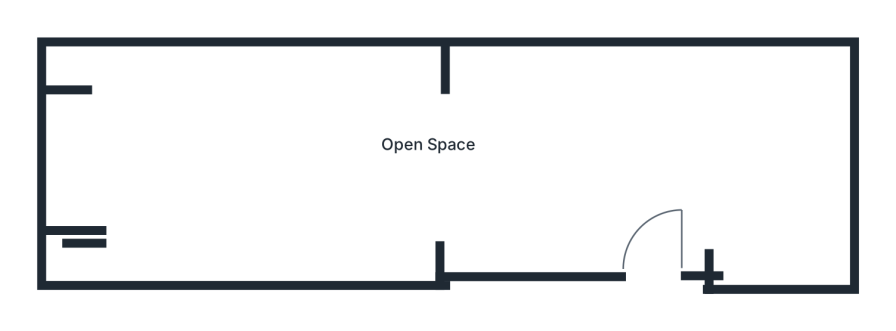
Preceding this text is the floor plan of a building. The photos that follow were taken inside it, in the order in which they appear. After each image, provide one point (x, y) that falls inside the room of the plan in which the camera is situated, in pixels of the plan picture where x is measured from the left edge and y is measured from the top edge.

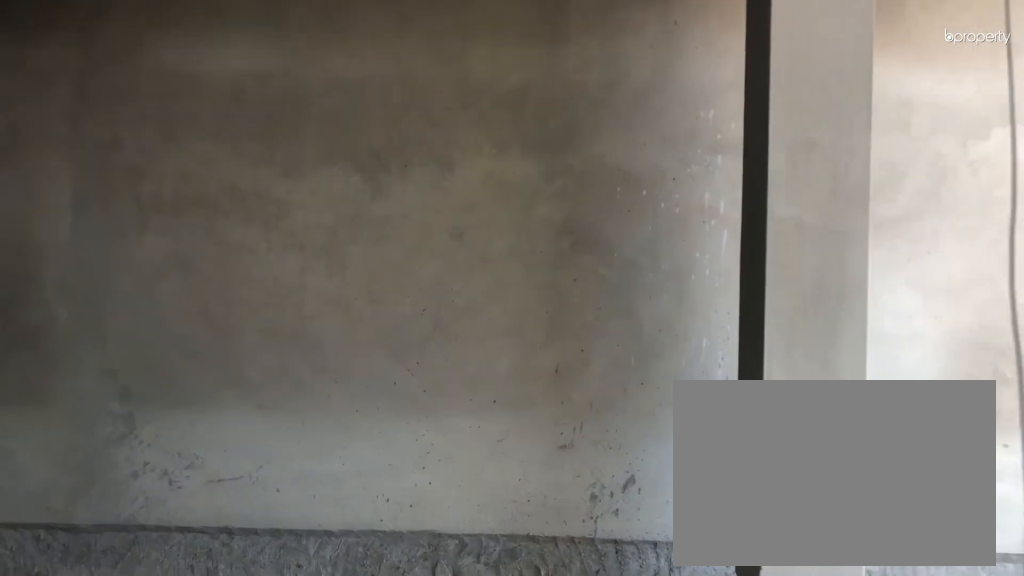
(654, 243)
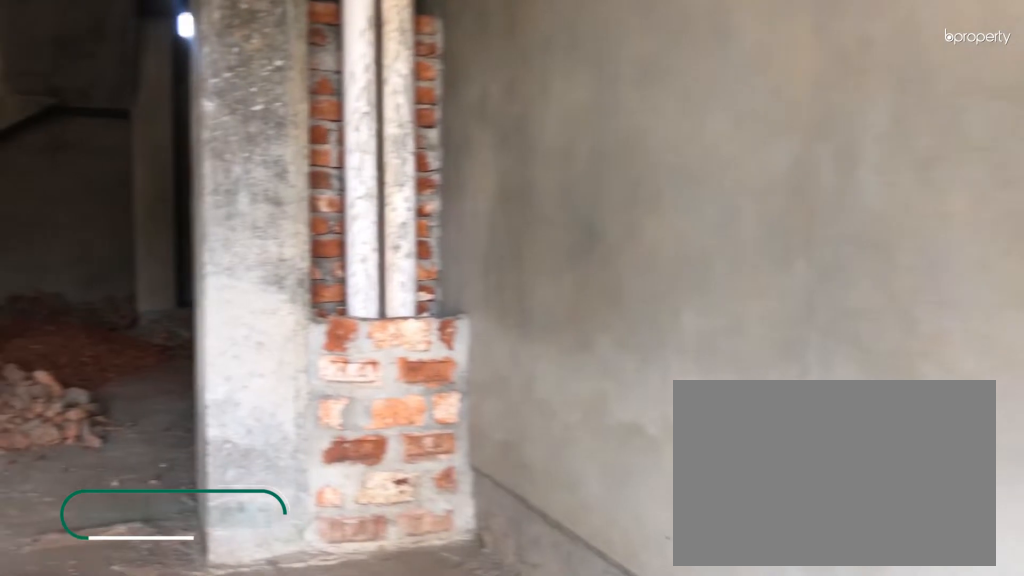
(493, 159)
